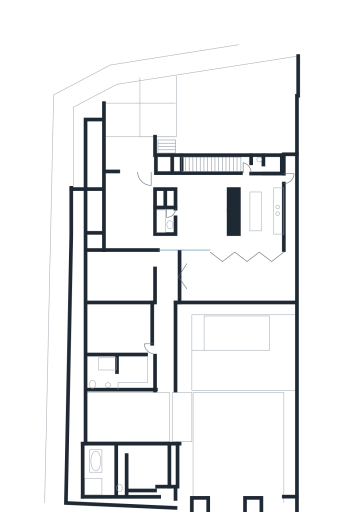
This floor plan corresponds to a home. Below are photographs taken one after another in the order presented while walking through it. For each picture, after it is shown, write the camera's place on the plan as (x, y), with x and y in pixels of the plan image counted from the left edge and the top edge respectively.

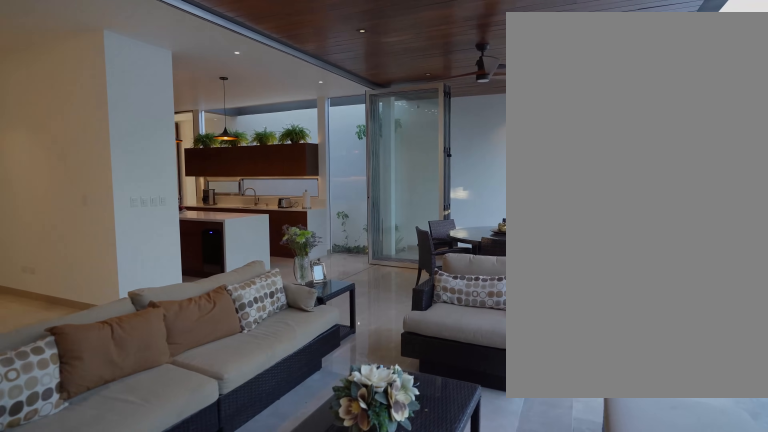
(169, 273)
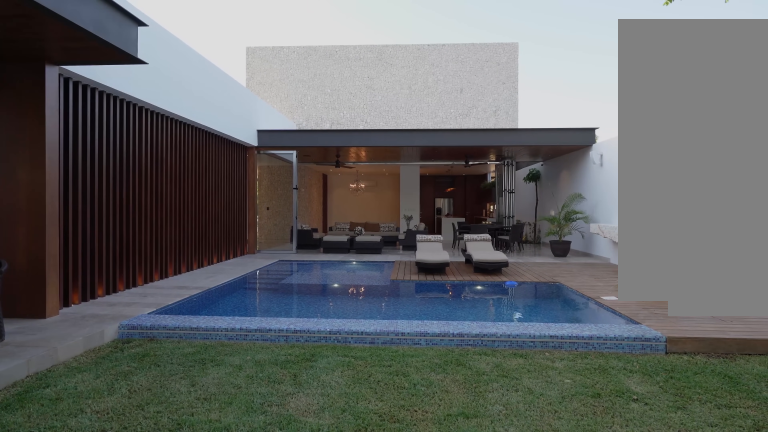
(233, 439)
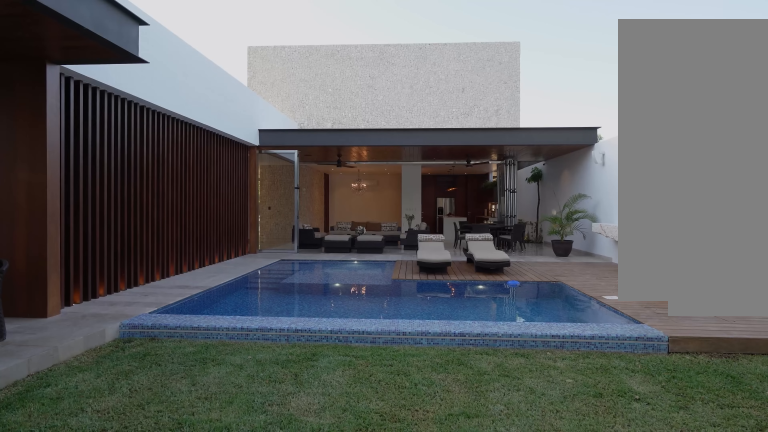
(233, 439)
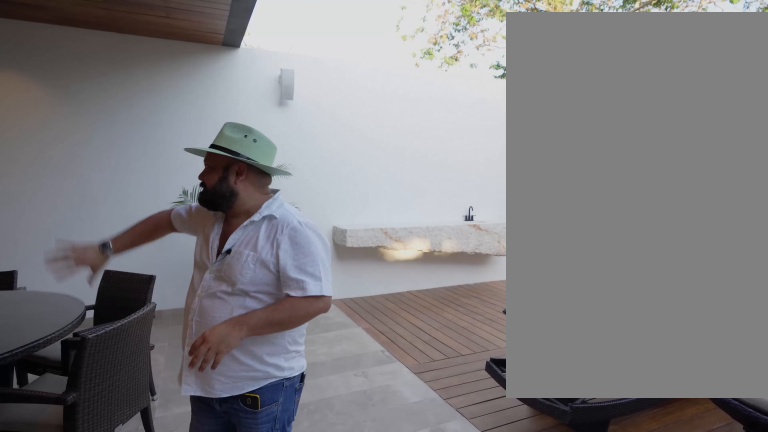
(233, 299)
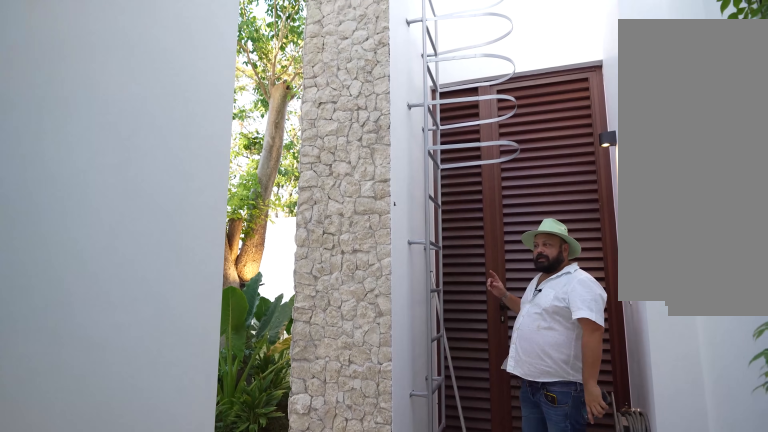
(178, 505)
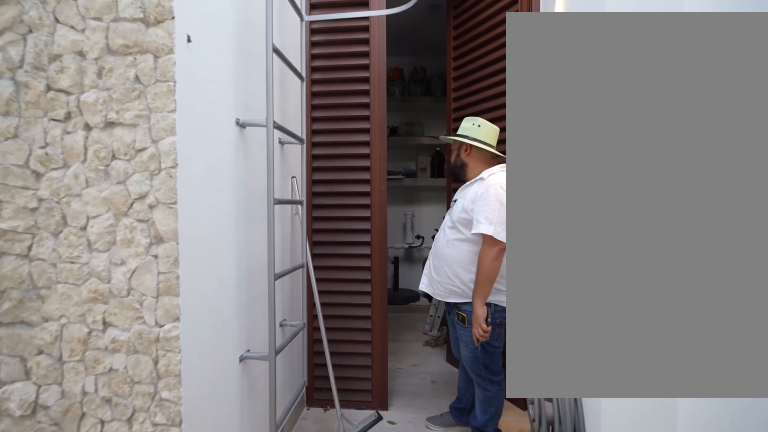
(184, 504)
